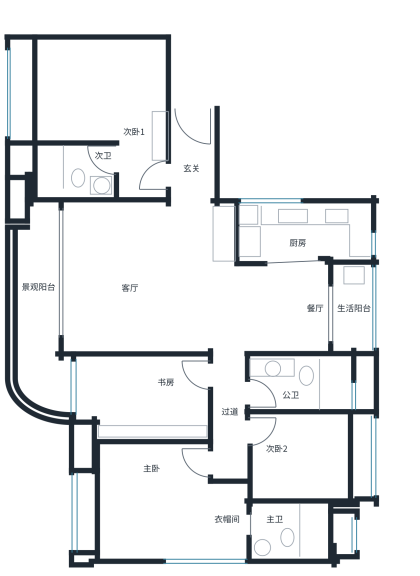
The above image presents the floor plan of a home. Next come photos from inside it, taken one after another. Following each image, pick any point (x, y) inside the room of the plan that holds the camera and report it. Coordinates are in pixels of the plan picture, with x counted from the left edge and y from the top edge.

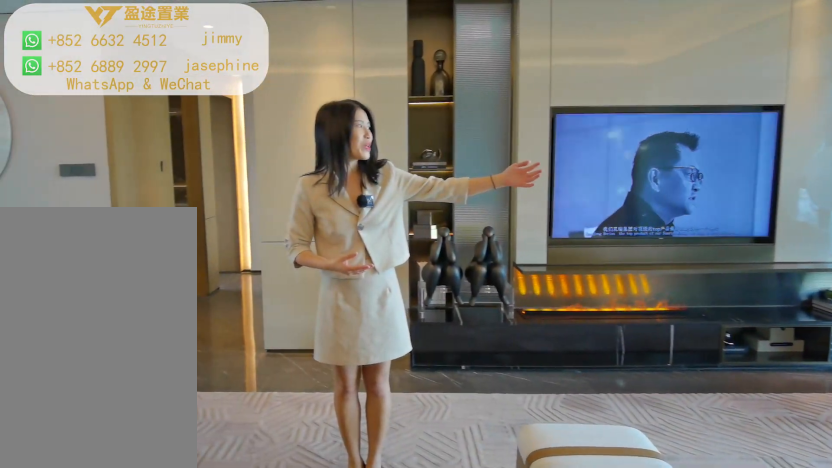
(138, 282)
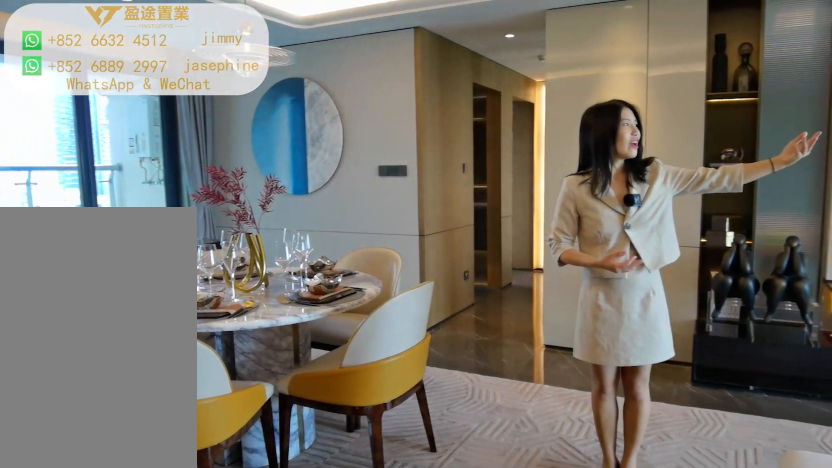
(138, 282)
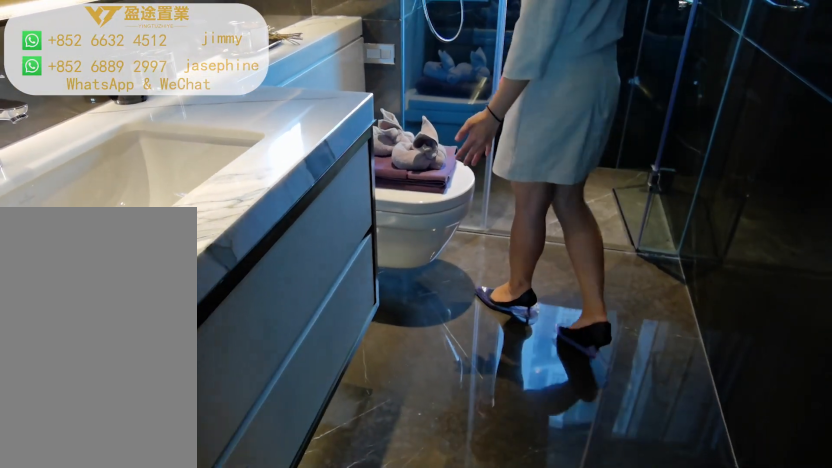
(300, 385)
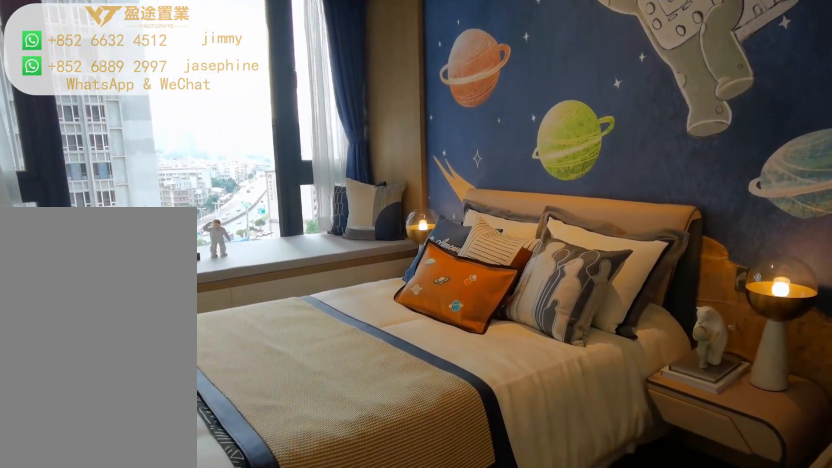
(310, 458)
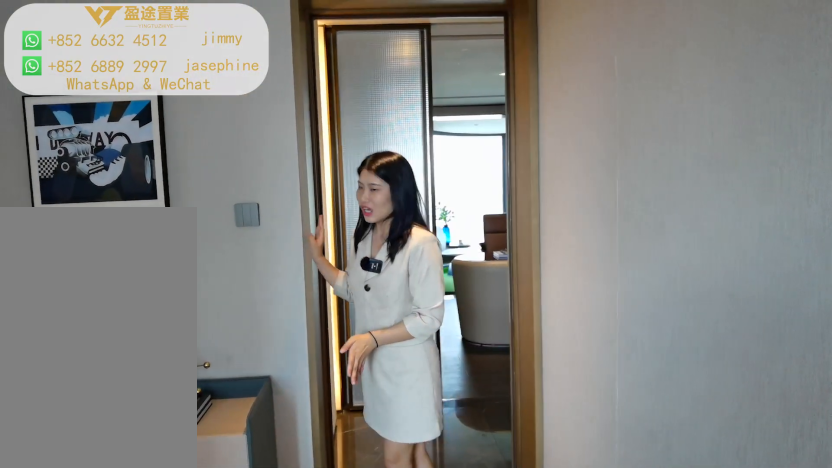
(310, 458)
